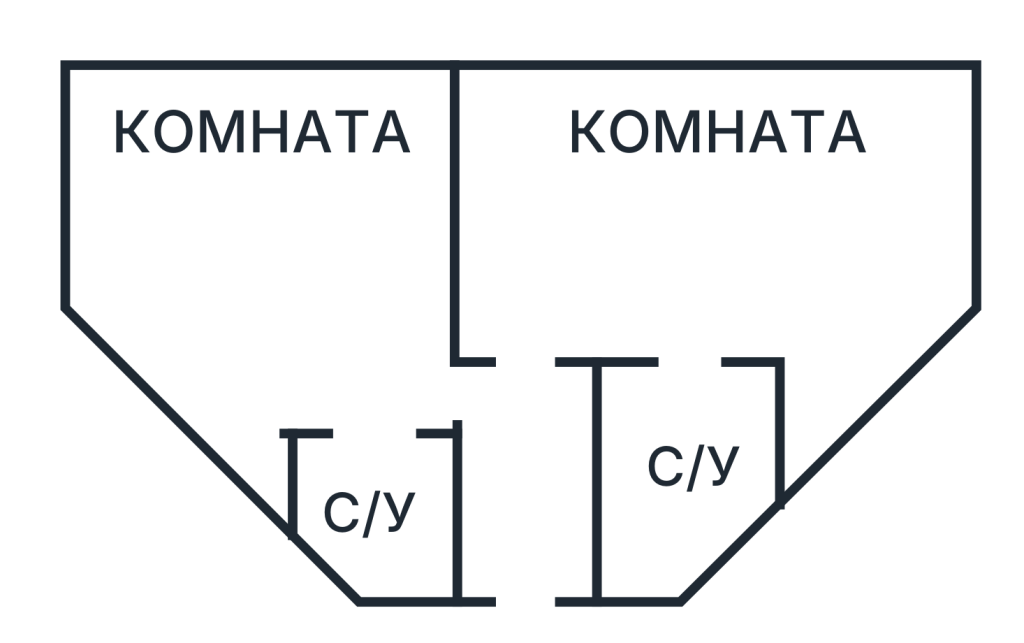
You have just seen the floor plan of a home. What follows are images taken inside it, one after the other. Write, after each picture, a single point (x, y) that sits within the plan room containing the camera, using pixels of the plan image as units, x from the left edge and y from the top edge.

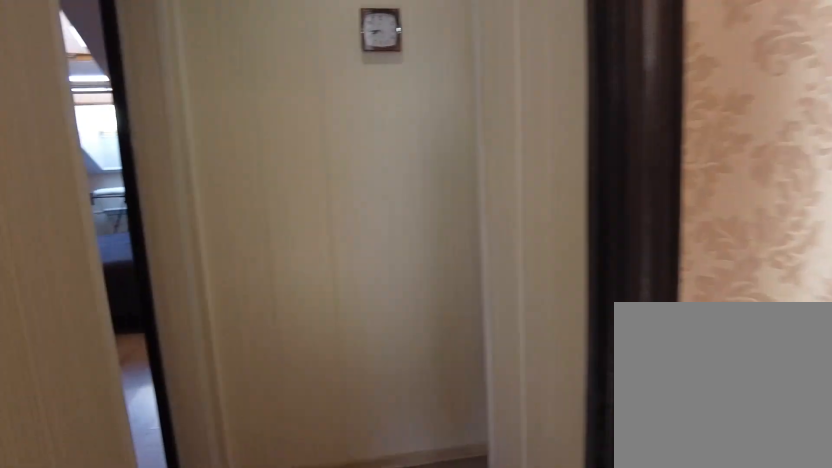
(428, 394)
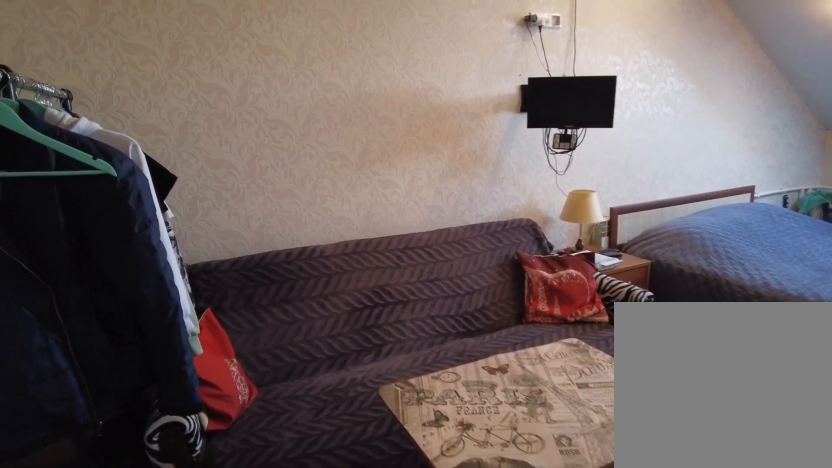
(575, 310)
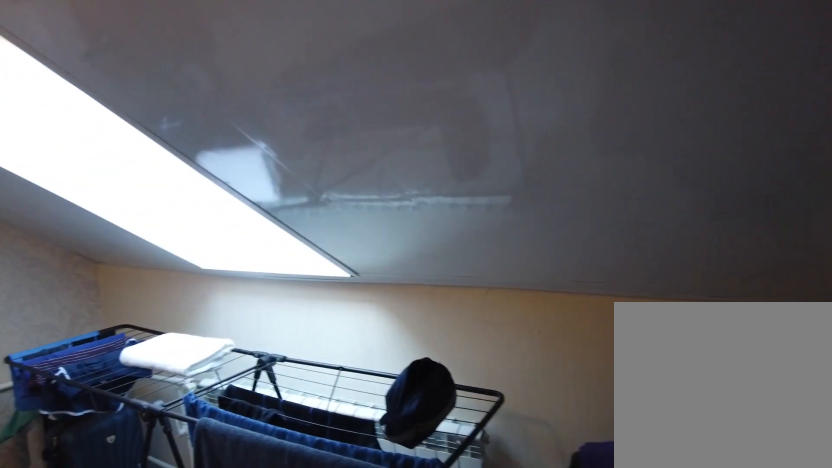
(575, 310)
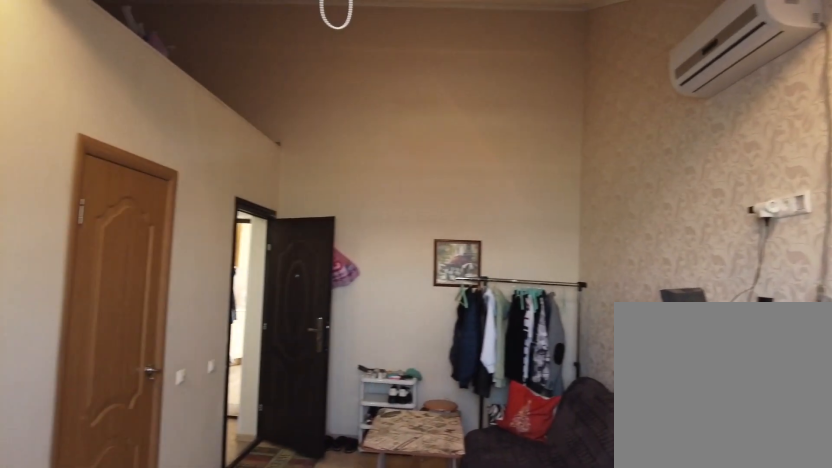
(925, 268)
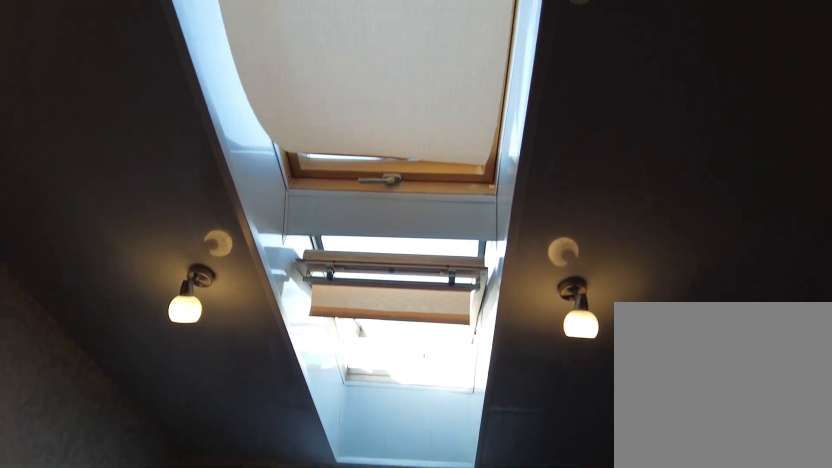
(697, 323)
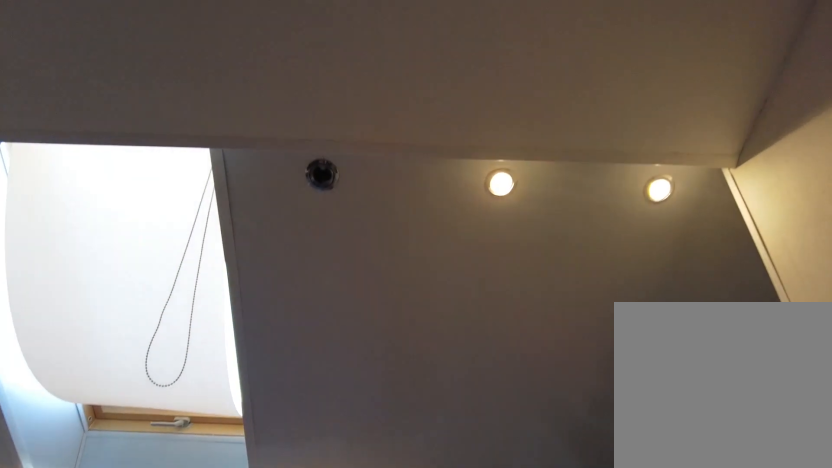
(697, 323)
